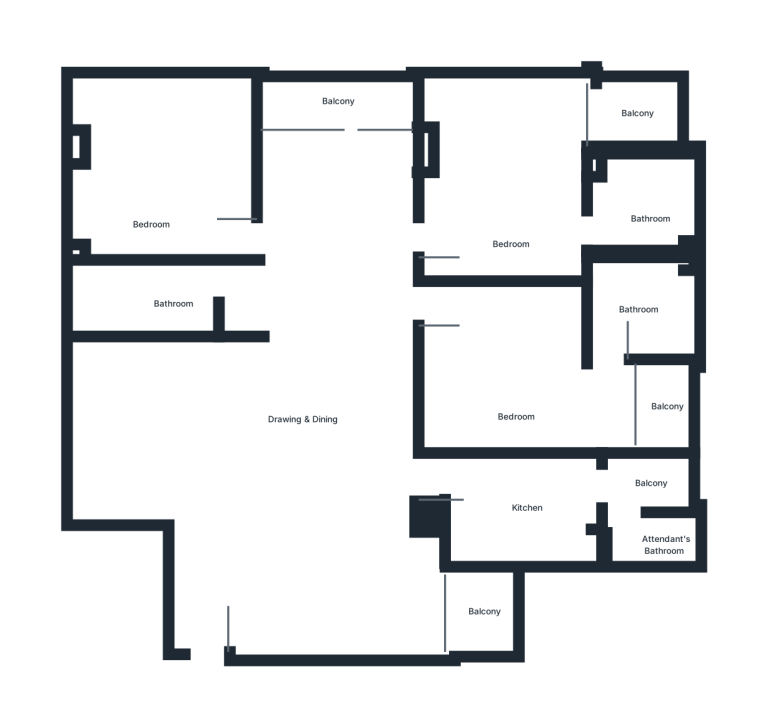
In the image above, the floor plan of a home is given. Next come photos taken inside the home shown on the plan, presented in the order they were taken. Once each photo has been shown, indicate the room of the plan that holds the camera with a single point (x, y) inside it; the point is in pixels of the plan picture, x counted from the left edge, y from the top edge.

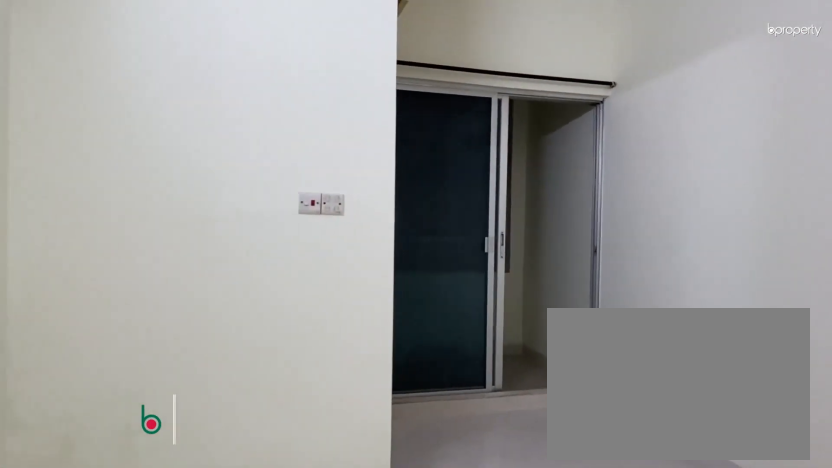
(519, 356)
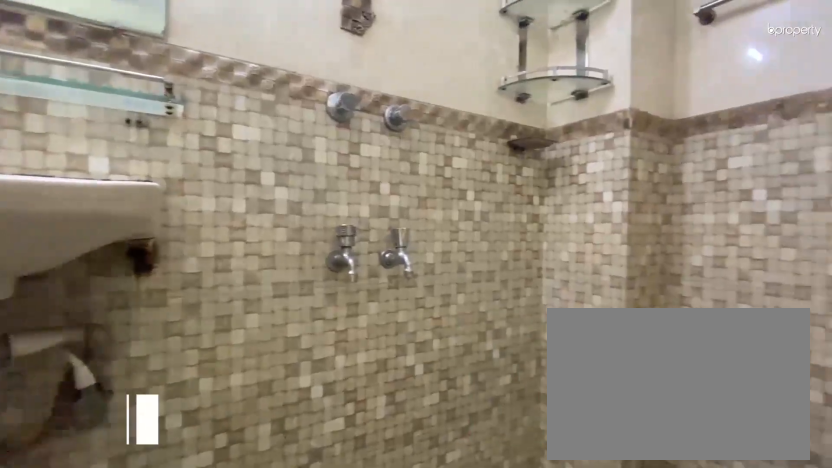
(640, 308)
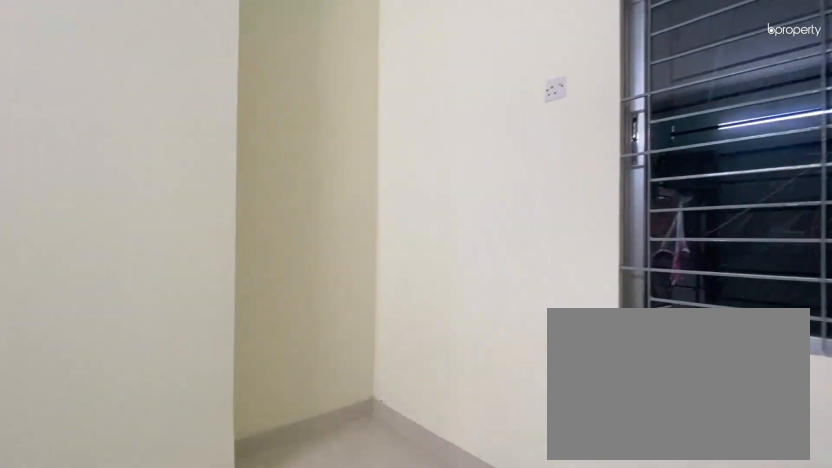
(511, 203)
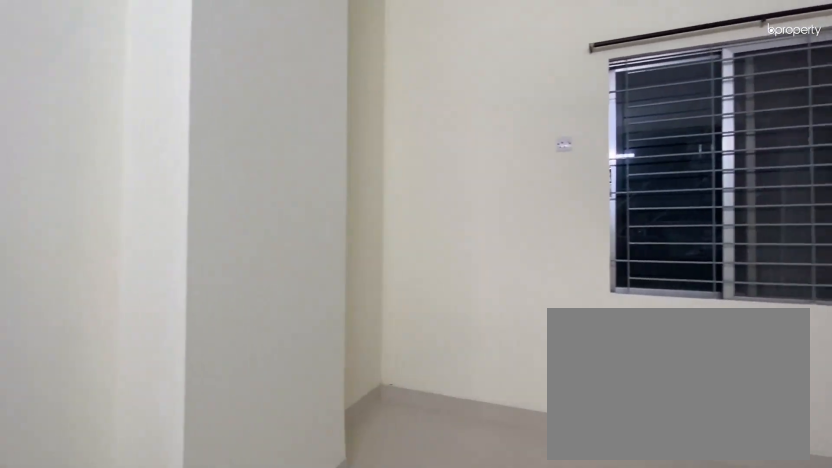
(511, 203)
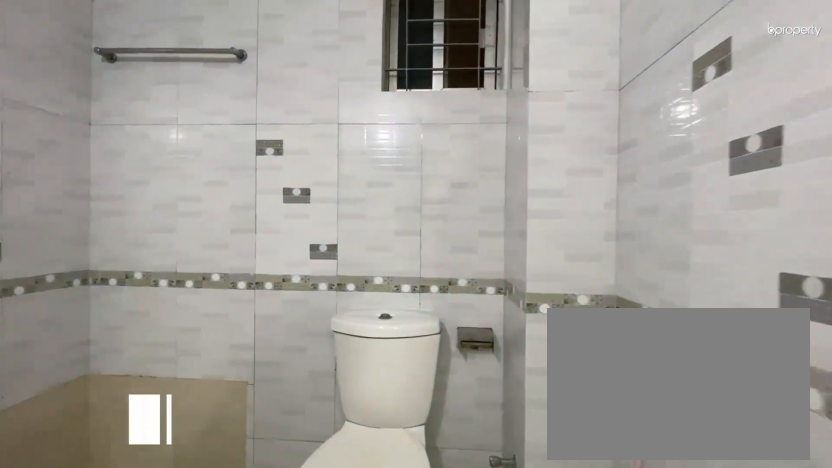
(653, 219)
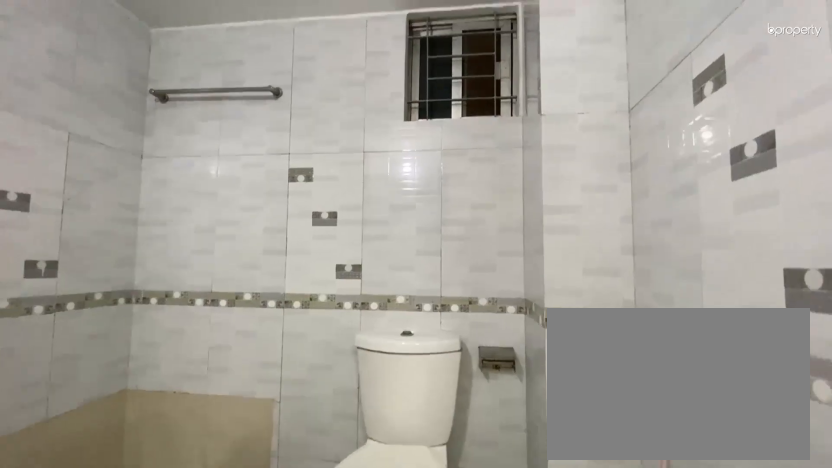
(653, 219)
